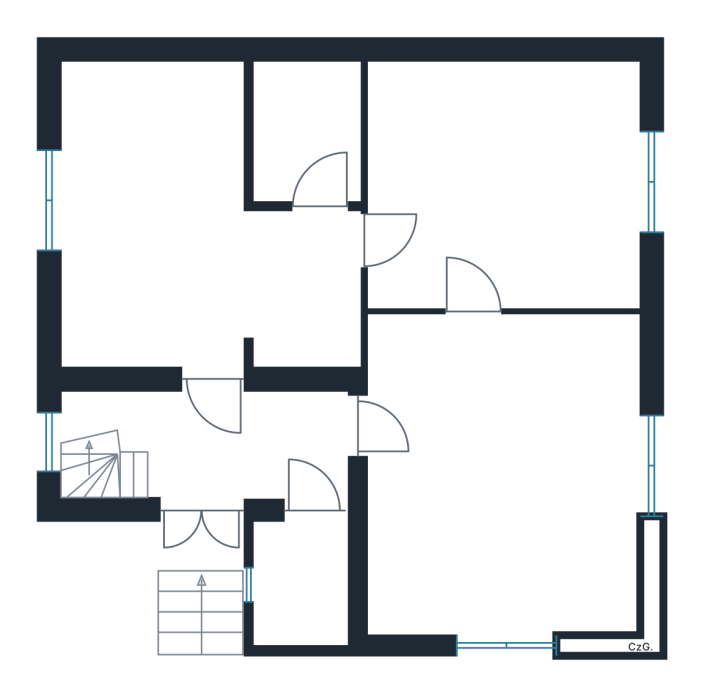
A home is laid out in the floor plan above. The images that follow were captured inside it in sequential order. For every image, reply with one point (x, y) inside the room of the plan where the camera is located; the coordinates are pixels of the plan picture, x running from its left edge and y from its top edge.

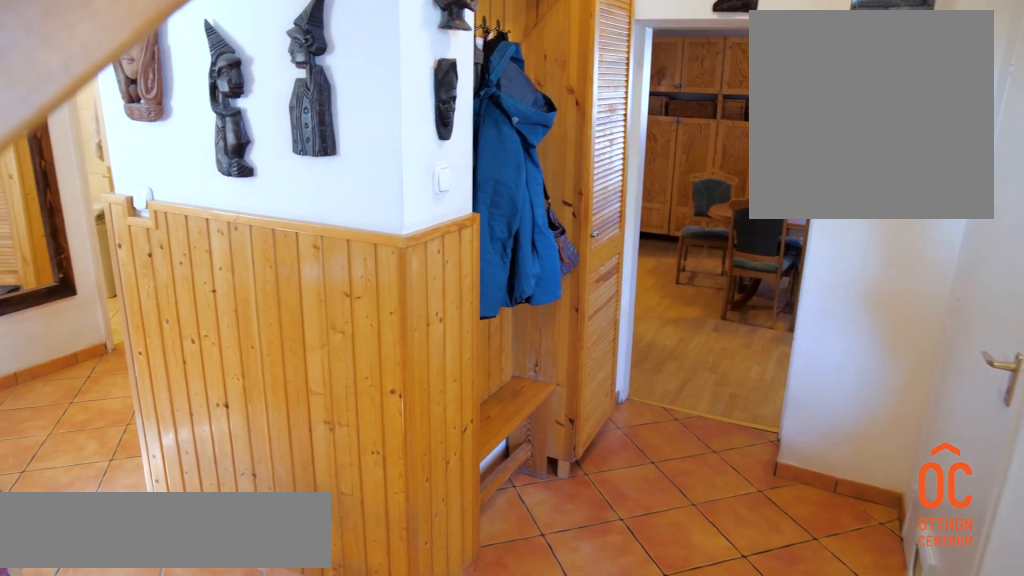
(205, 442)
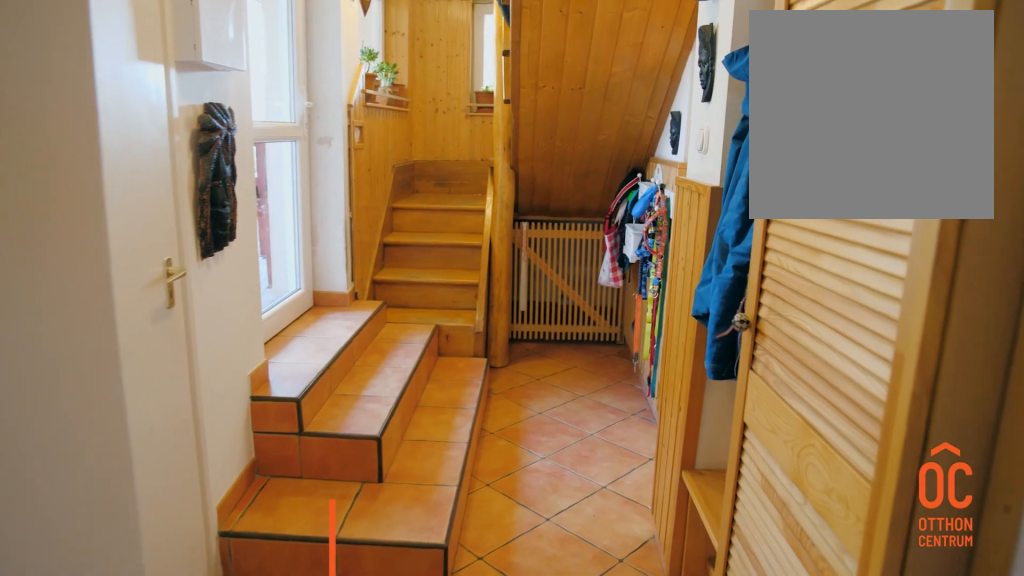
(205, 443)
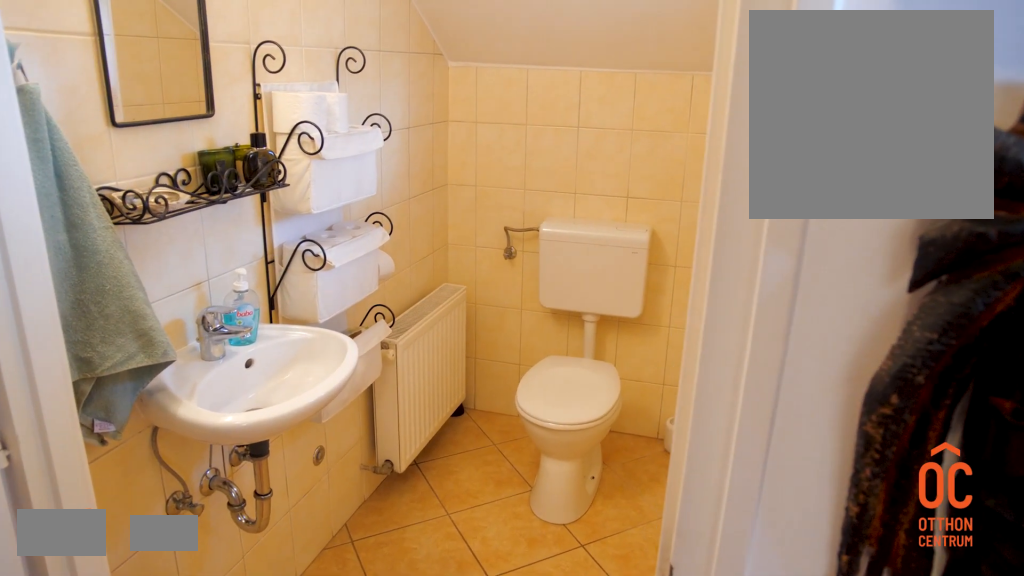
(303, 592)
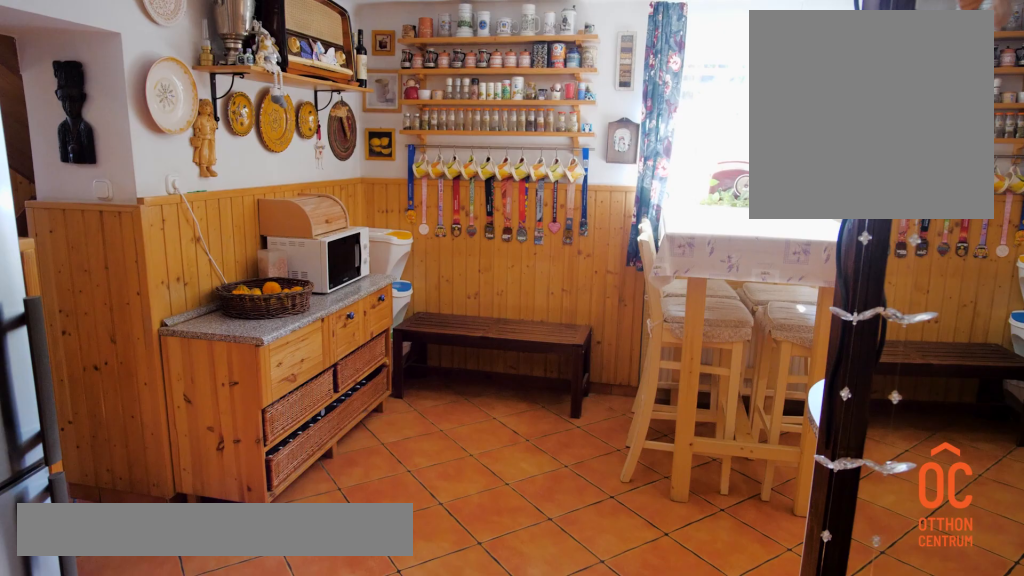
(151, 224)
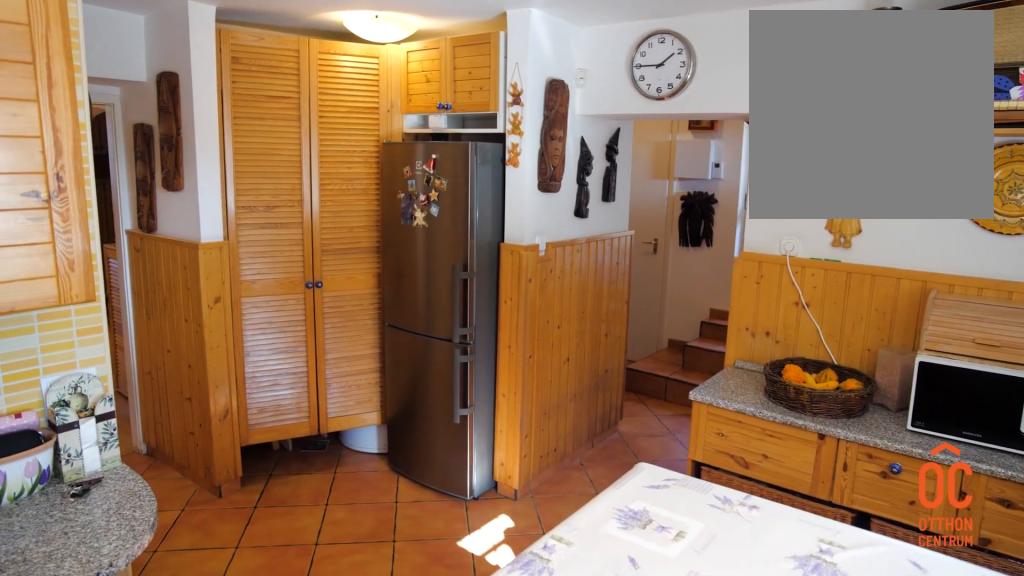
(151, 224)
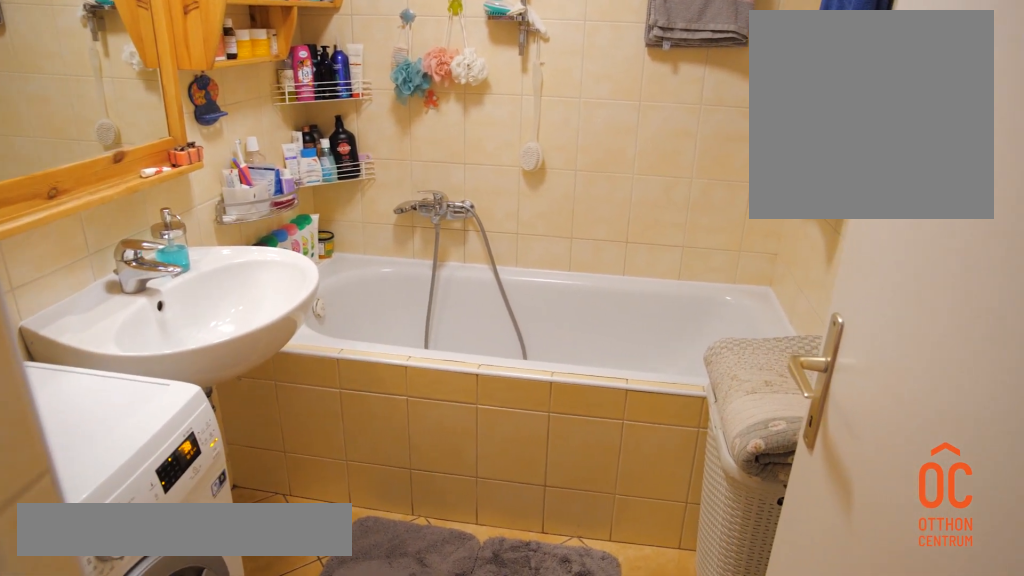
(301, 139)
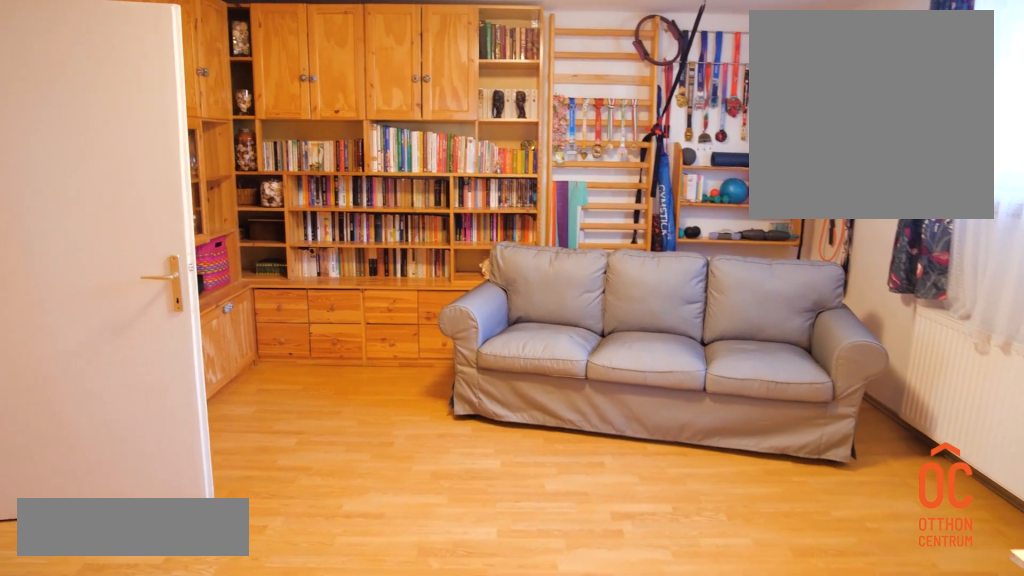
(517, 190)
